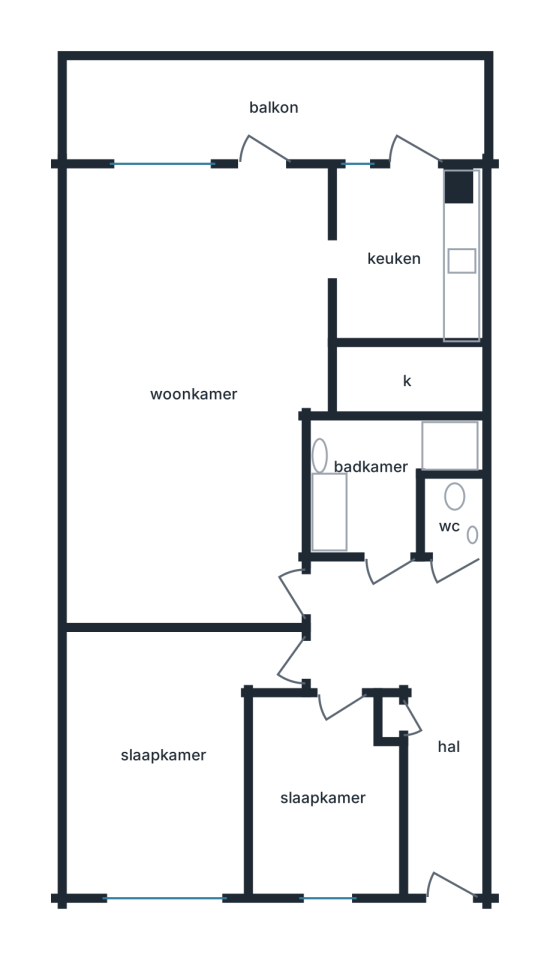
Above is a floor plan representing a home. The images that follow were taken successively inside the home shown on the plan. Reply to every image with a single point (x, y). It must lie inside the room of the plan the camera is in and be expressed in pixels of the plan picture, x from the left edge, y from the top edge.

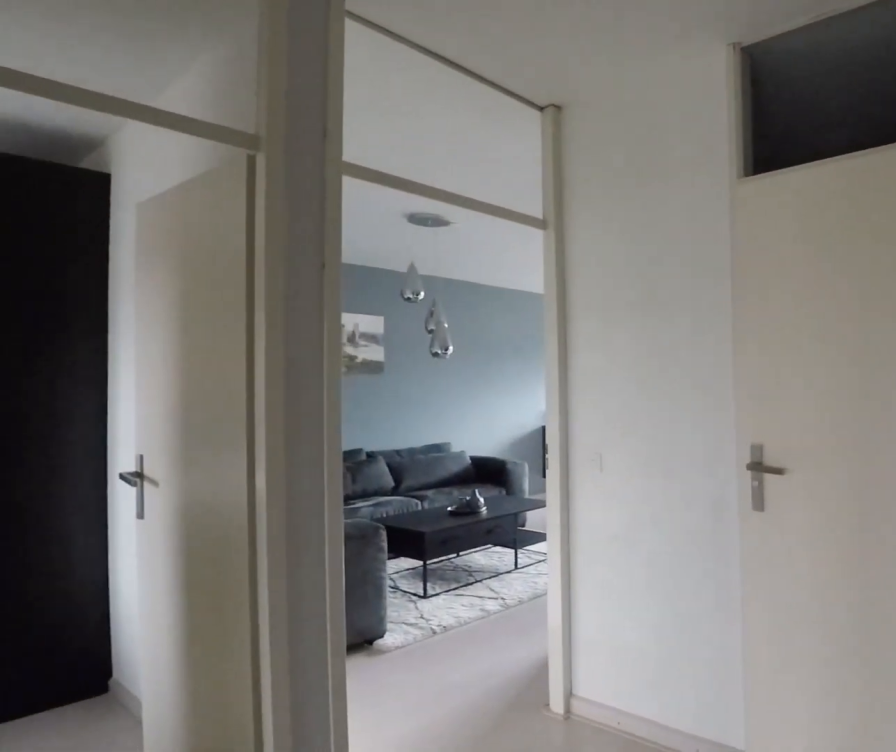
(412, 689)
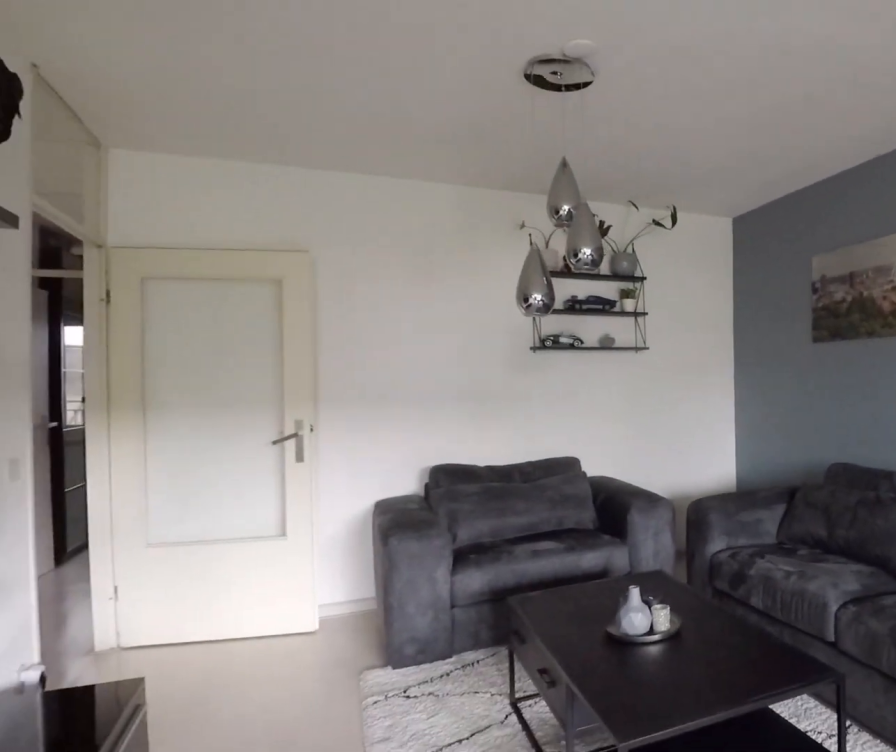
(194, 389)
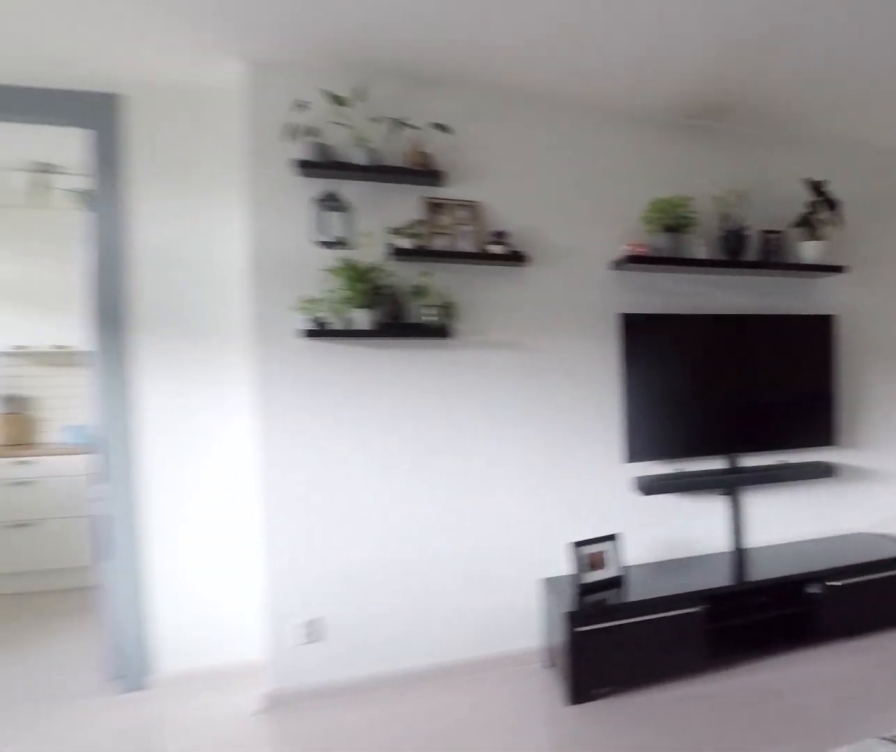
(194, 389)
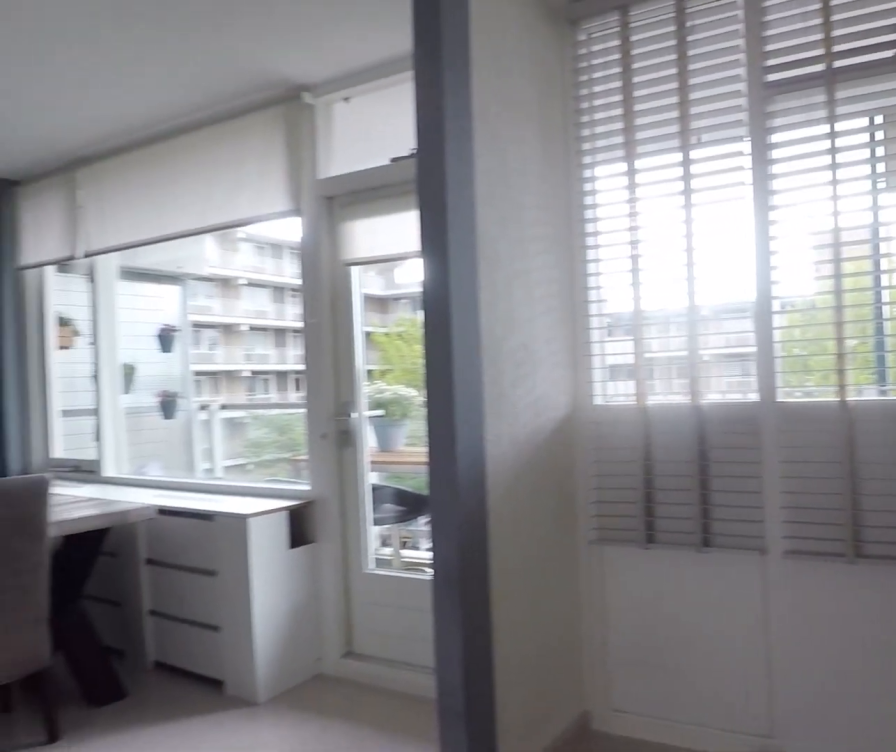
(404, 256)
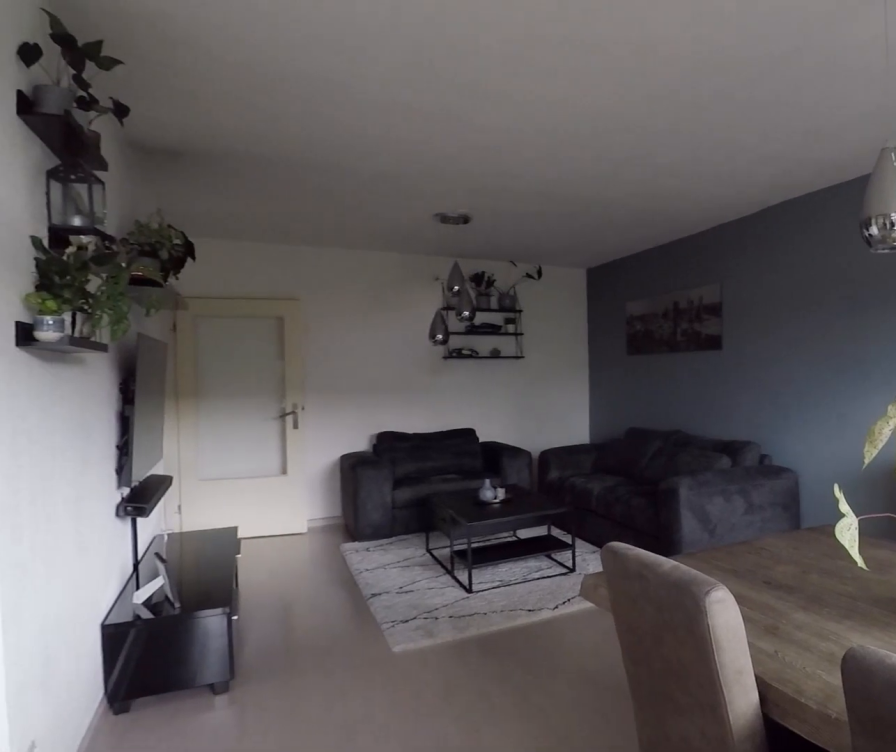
(194, 389)
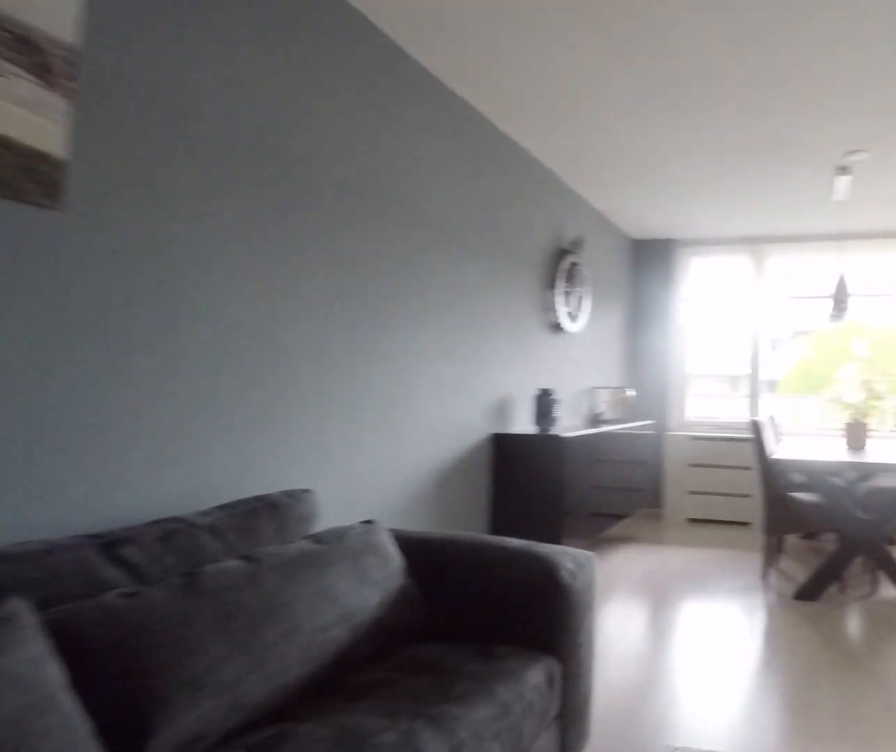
(194, 389)
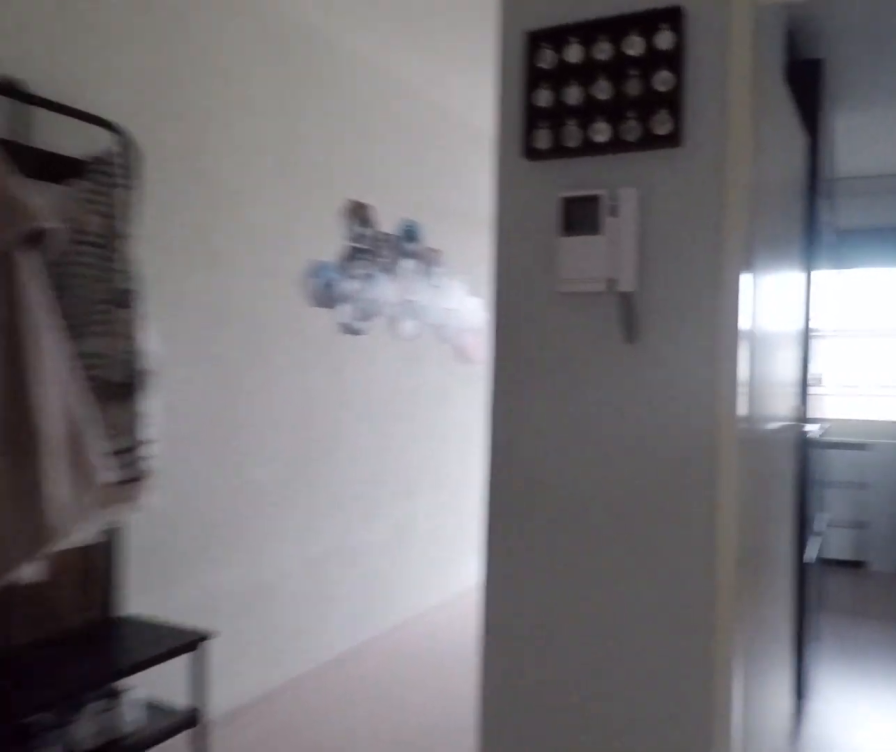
(413, 690)
